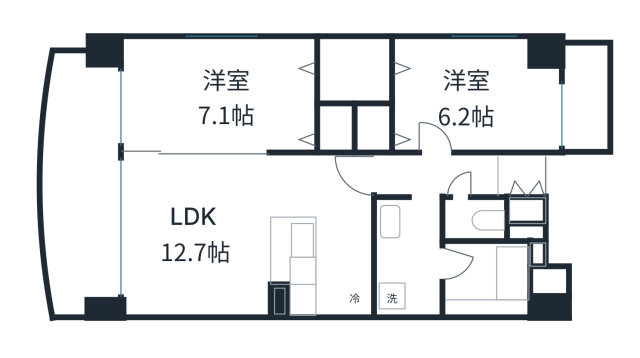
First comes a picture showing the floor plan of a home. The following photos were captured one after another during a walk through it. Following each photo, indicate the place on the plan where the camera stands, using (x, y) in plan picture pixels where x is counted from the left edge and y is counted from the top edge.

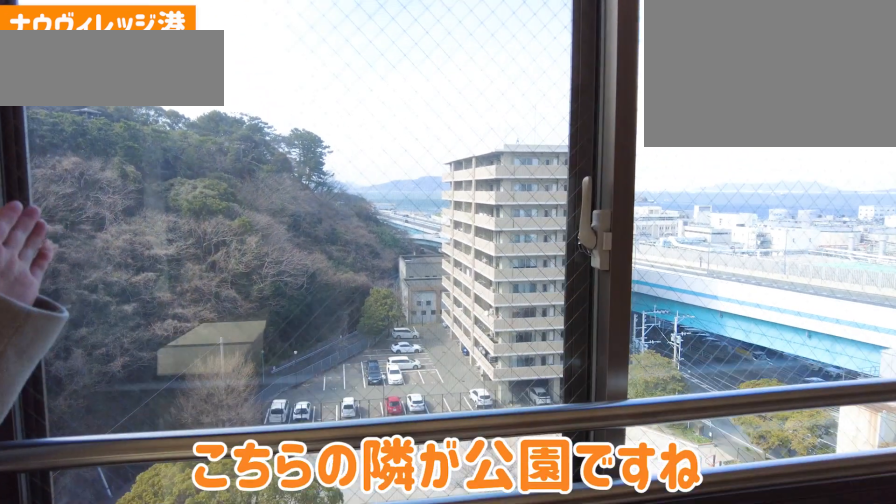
(236, 52)
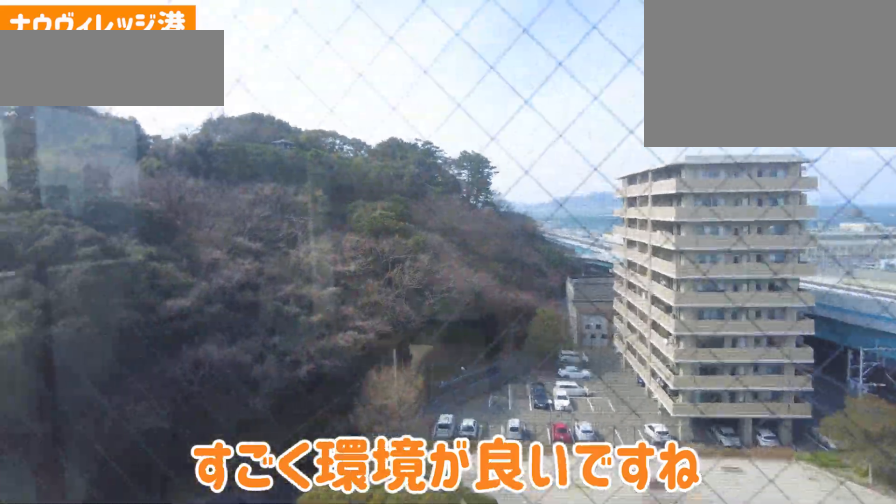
(237, 52)
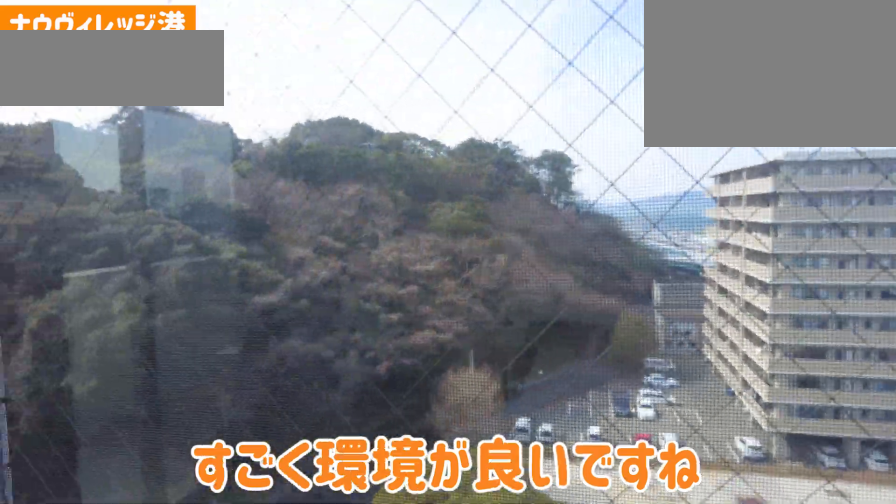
(237, 52)
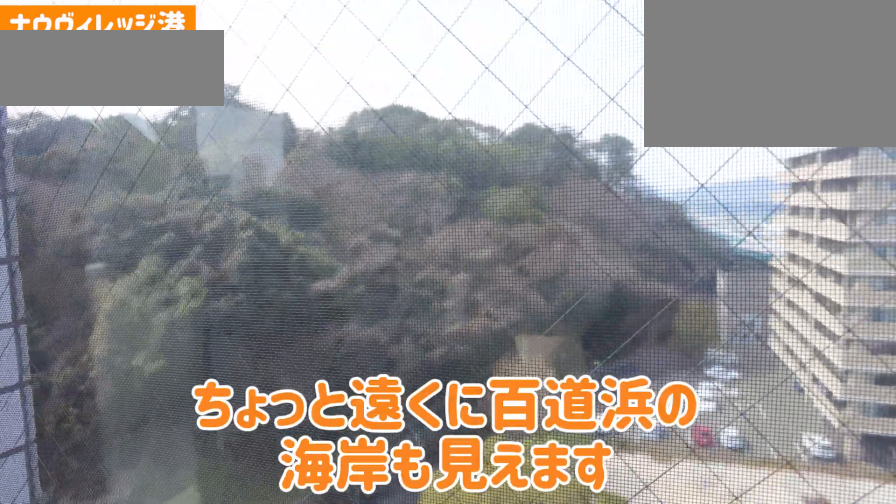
(236, 52)
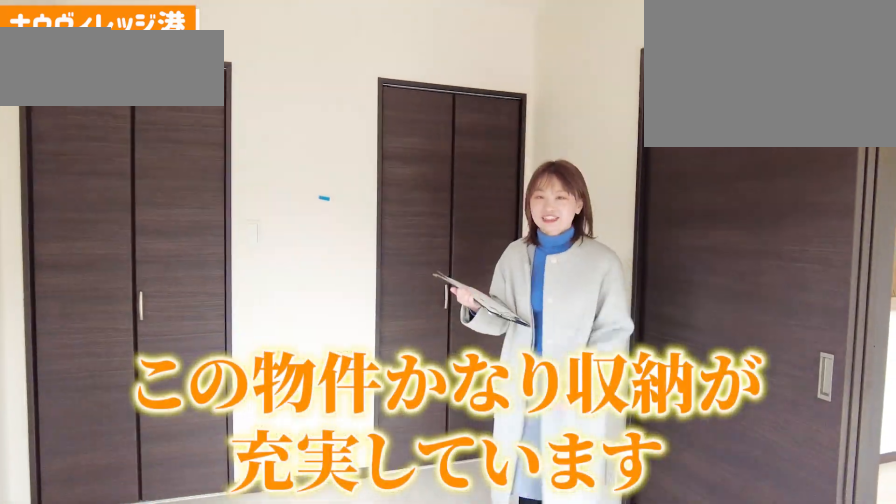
(289, 114)
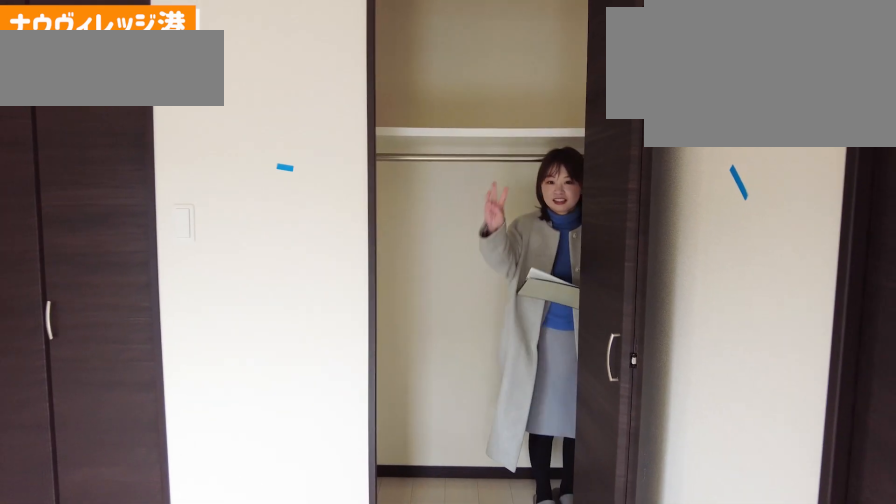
(289, 114)
